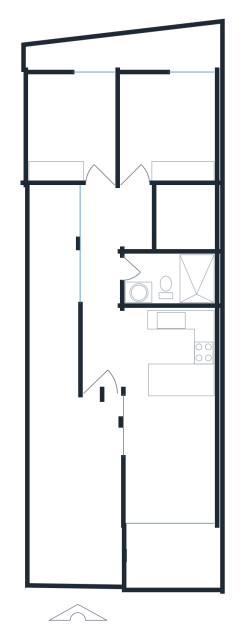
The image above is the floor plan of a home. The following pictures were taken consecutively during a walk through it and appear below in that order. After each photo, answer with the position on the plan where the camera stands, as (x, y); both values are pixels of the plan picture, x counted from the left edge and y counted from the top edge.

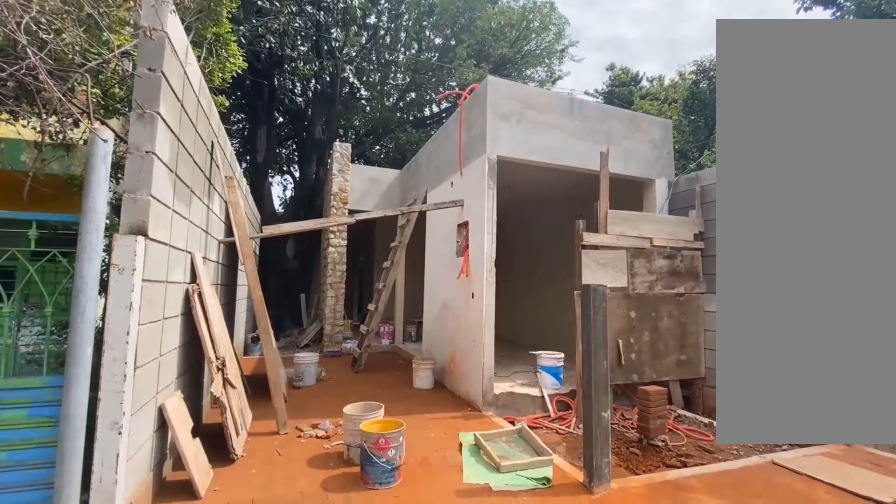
(35, 605)
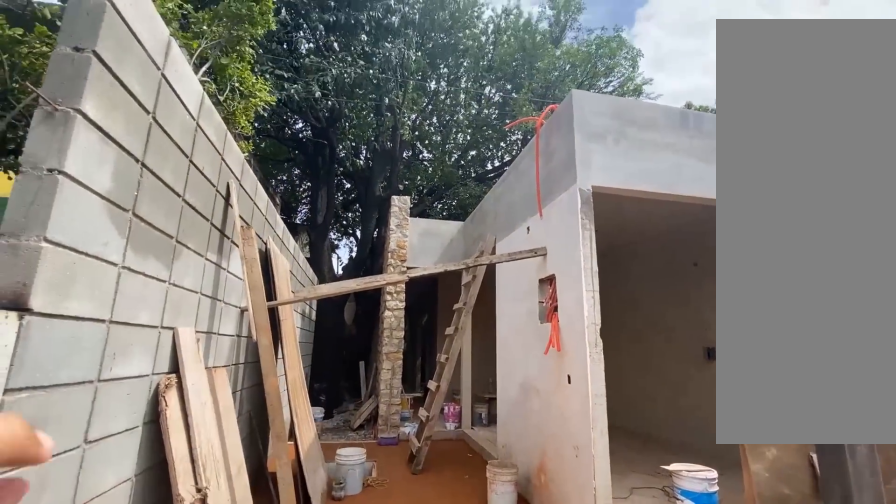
(76, 583)
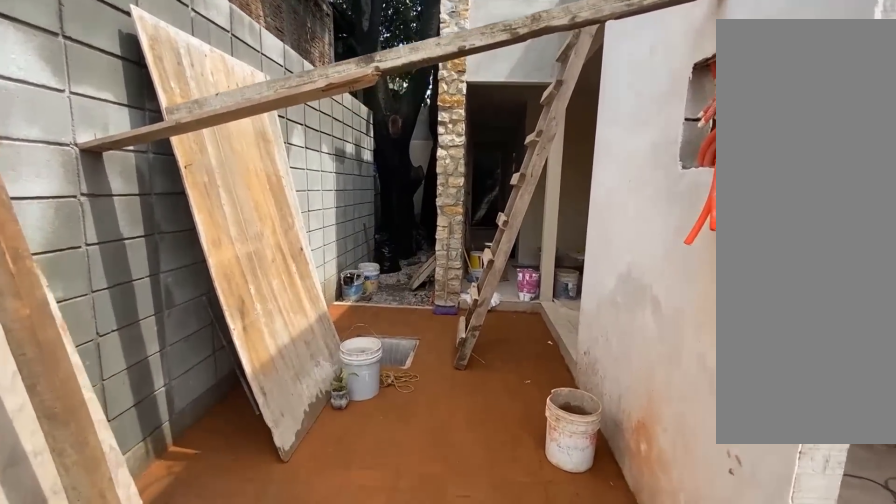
(75, 548)
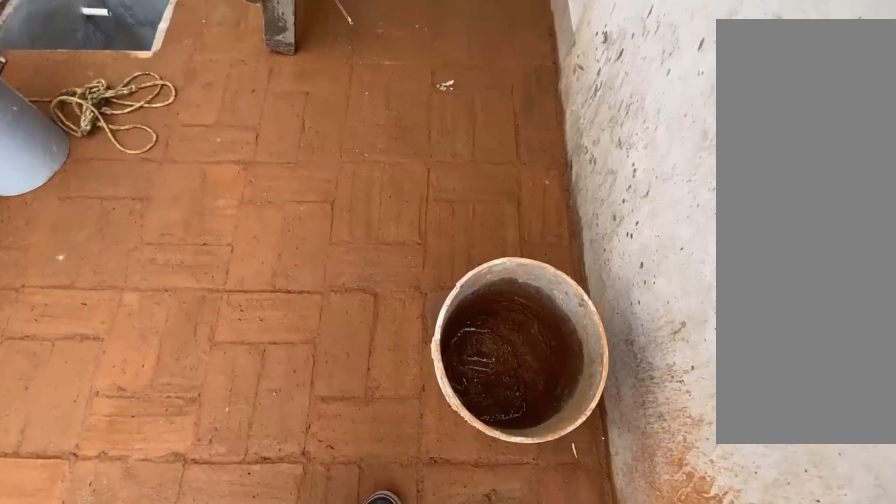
(75, 547)
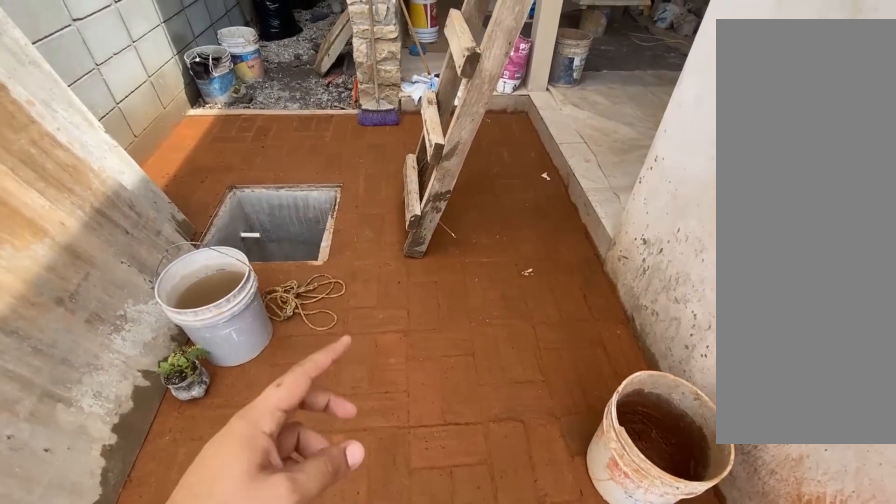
(75, 547)
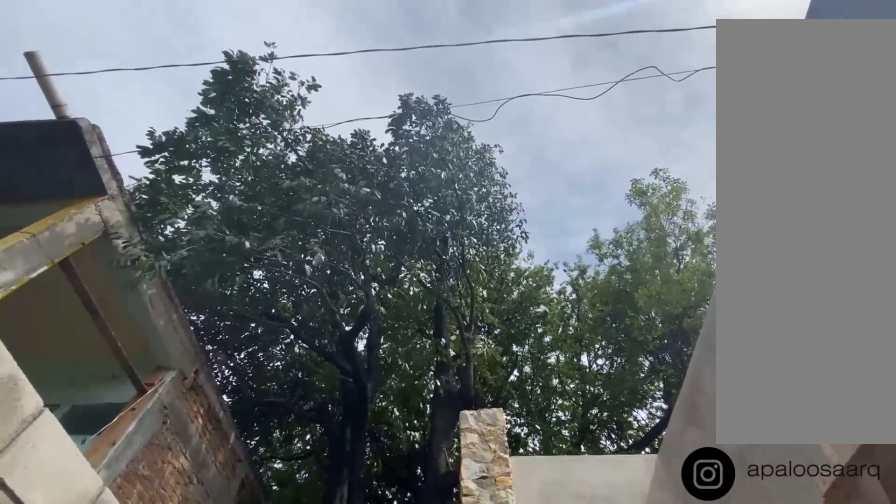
(75, 464)
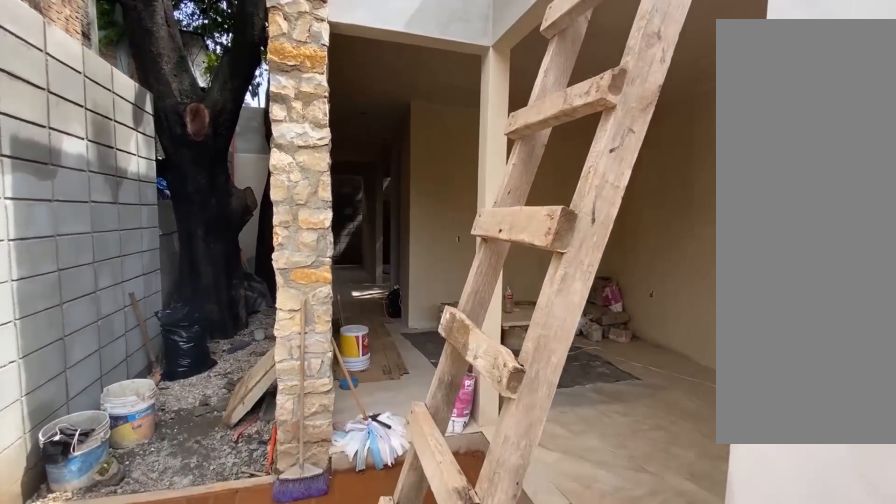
(76, 464)
